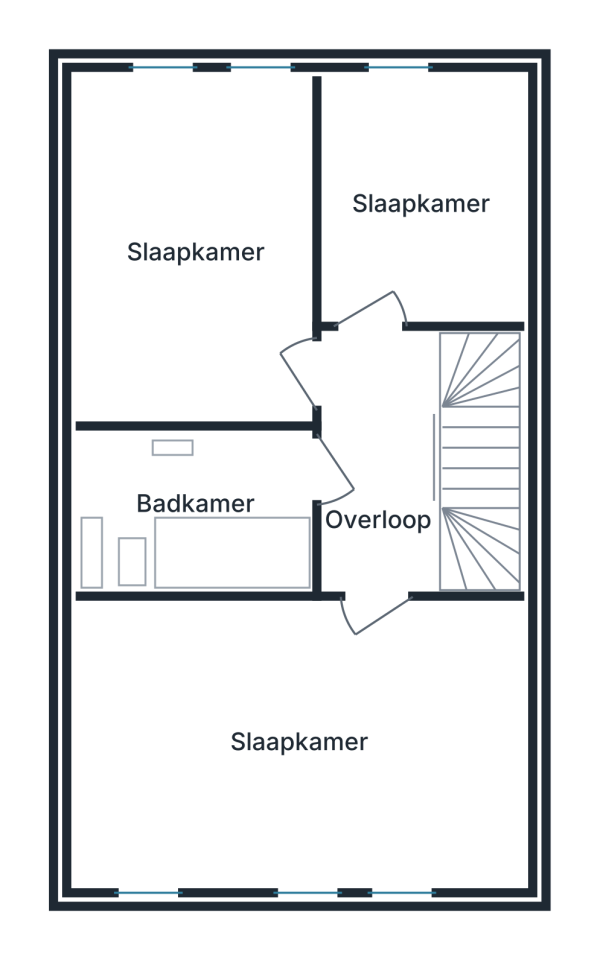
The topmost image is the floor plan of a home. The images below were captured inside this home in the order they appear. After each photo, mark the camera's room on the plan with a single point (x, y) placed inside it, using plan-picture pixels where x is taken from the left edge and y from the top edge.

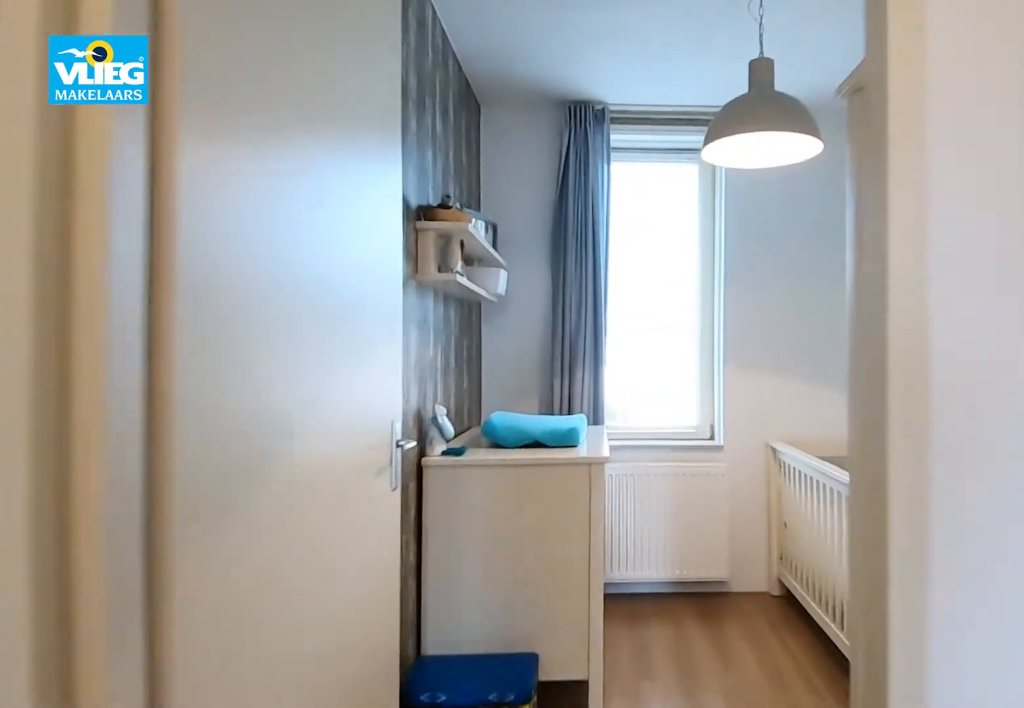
(398, 462)
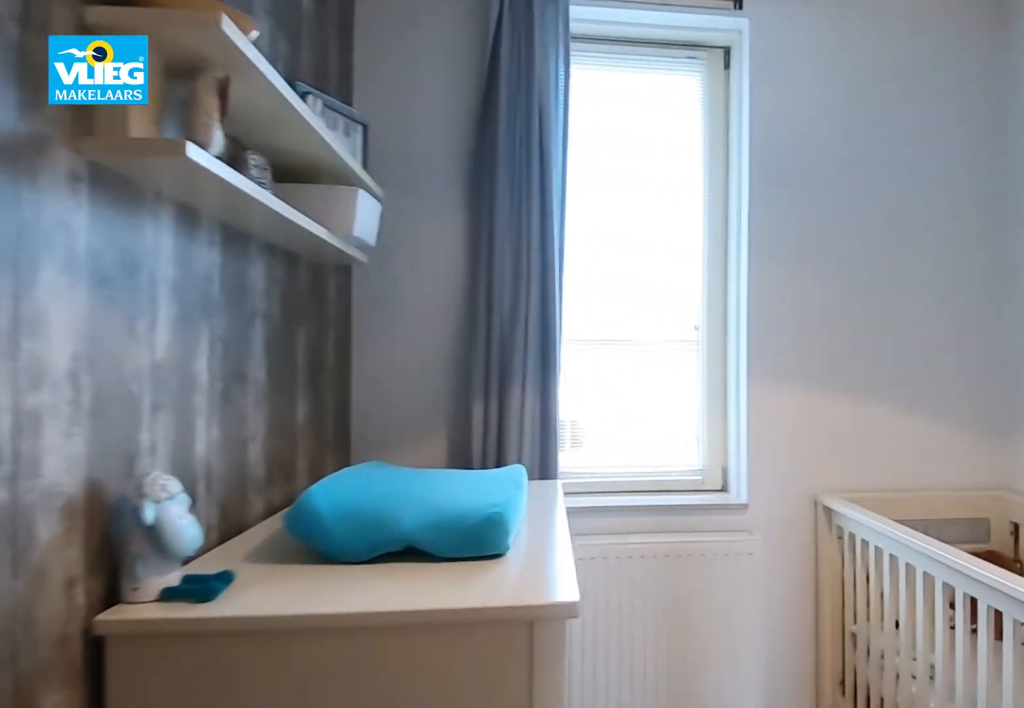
(432, 159)
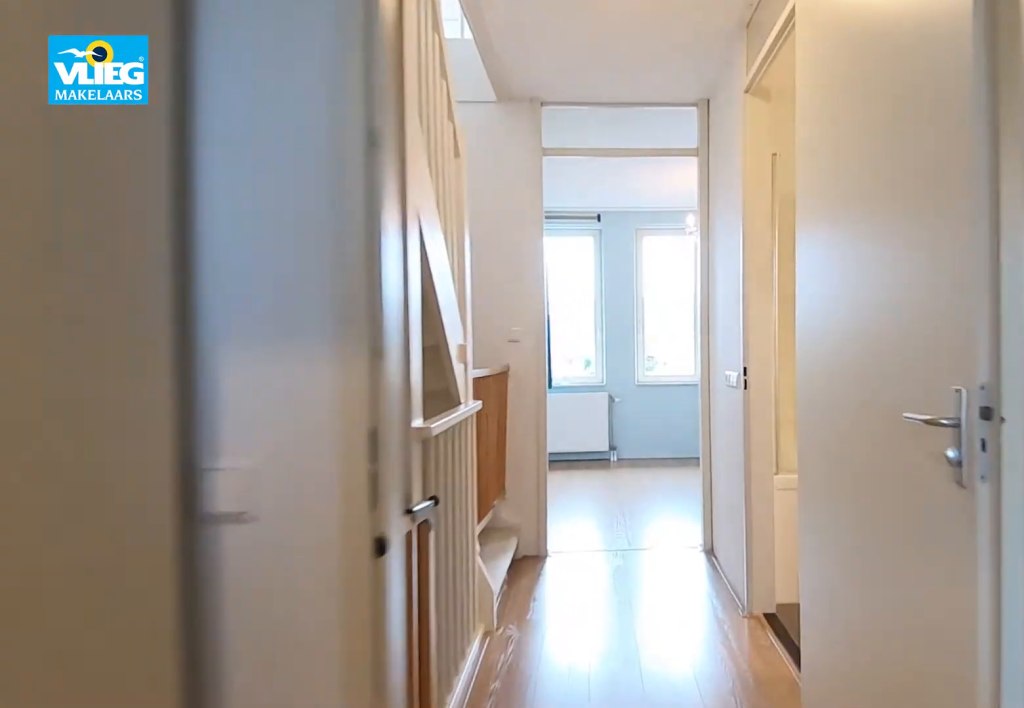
(432, 159)
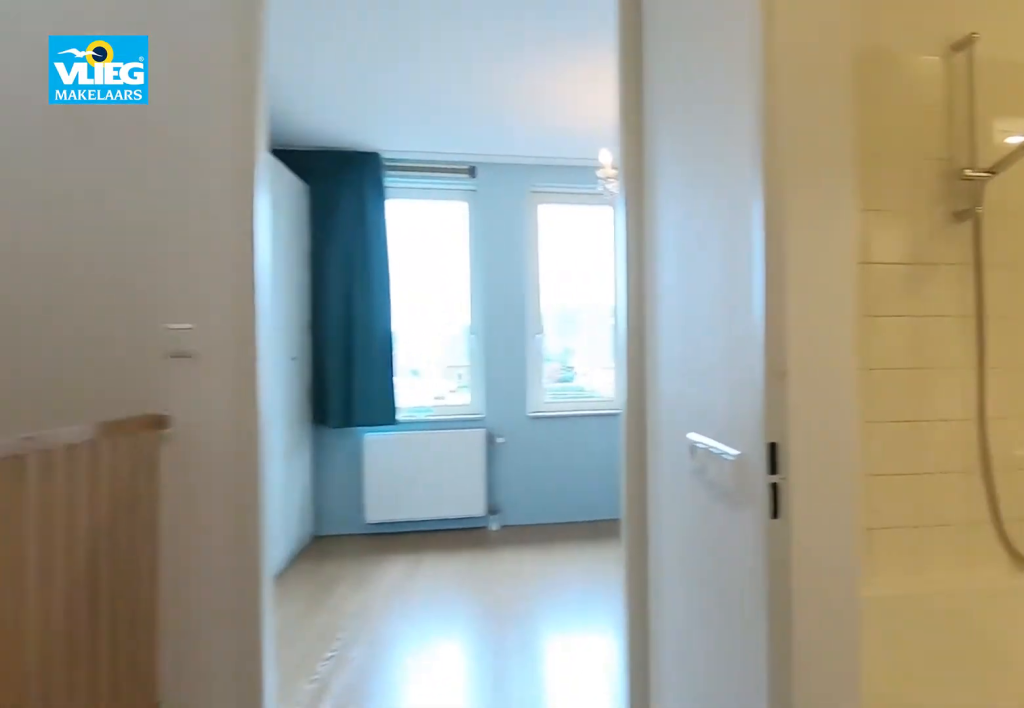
(398, 462)
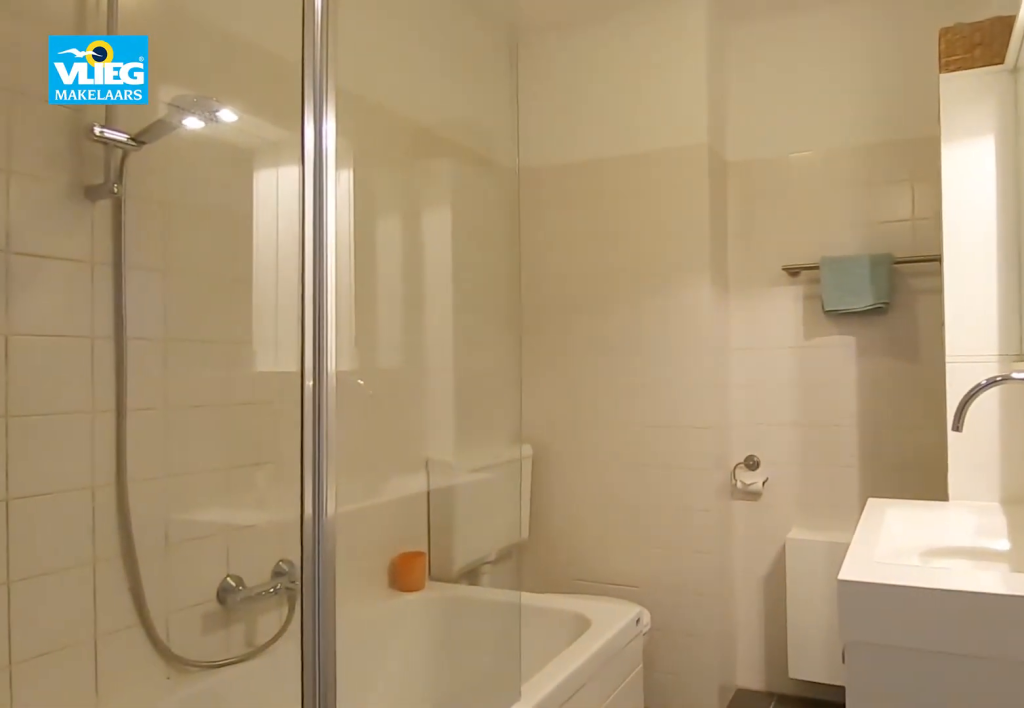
(197, 513)
